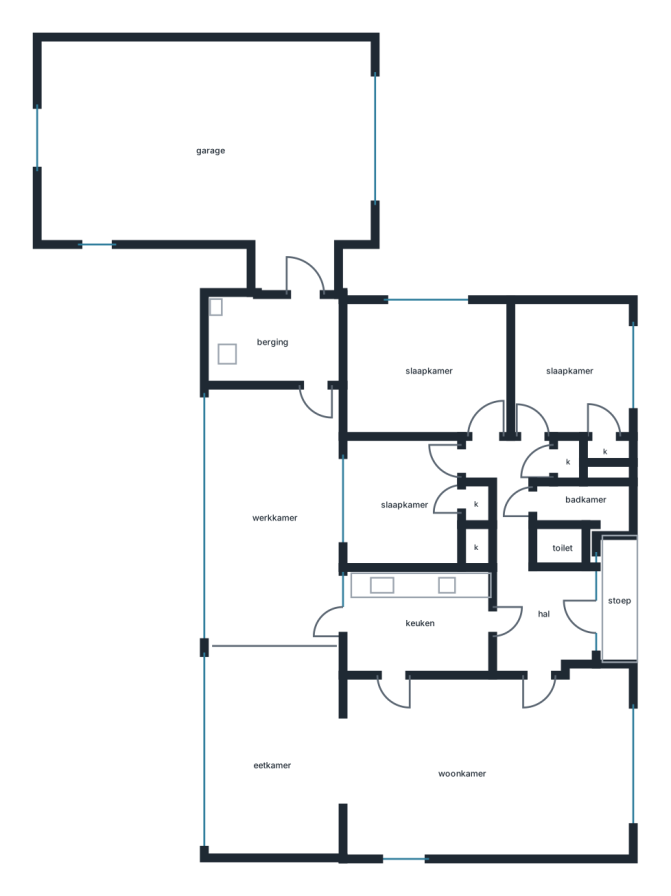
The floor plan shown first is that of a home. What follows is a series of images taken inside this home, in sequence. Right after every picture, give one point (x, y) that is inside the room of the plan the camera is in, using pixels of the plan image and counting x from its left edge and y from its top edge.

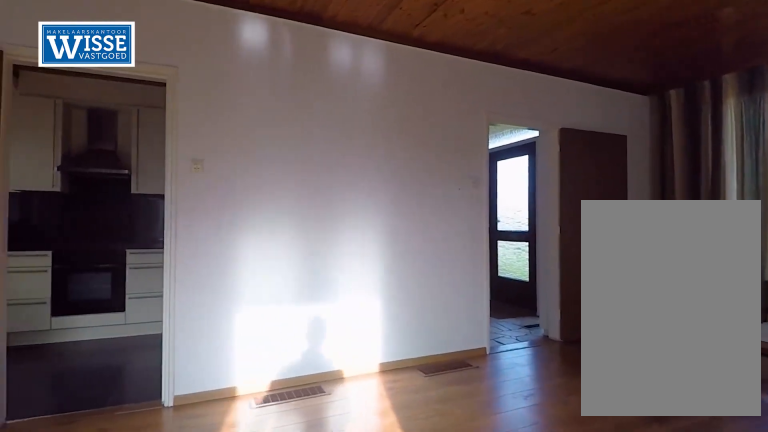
(488, 769)
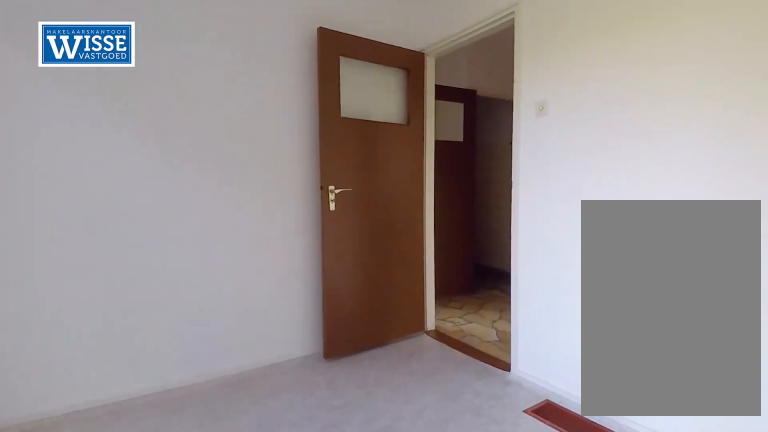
(426, 369)
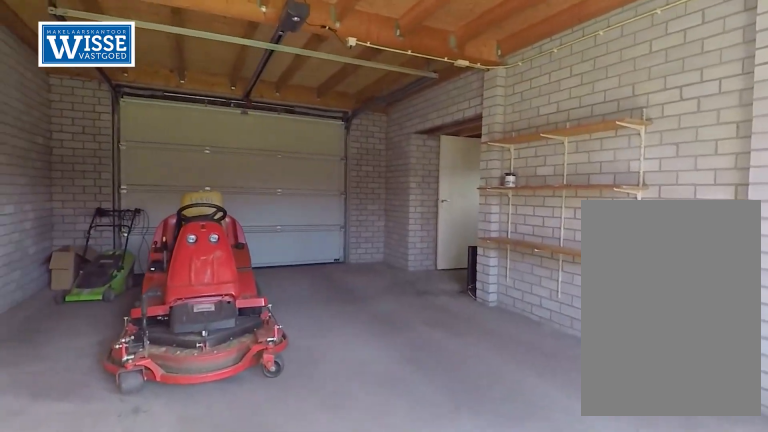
(208, 147)
